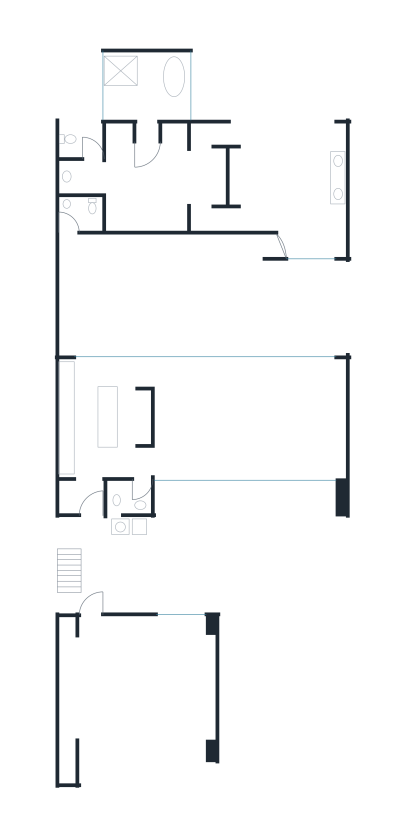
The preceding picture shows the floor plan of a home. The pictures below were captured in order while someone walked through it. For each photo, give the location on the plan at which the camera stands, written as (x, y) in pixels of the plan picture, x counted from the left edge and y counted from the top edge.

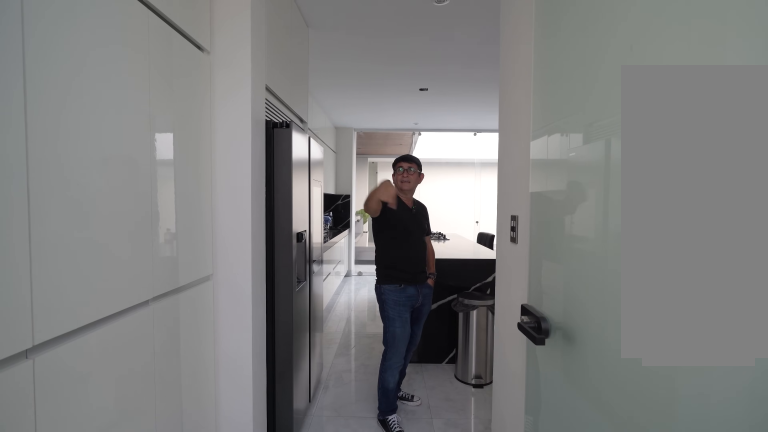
(90, 501)
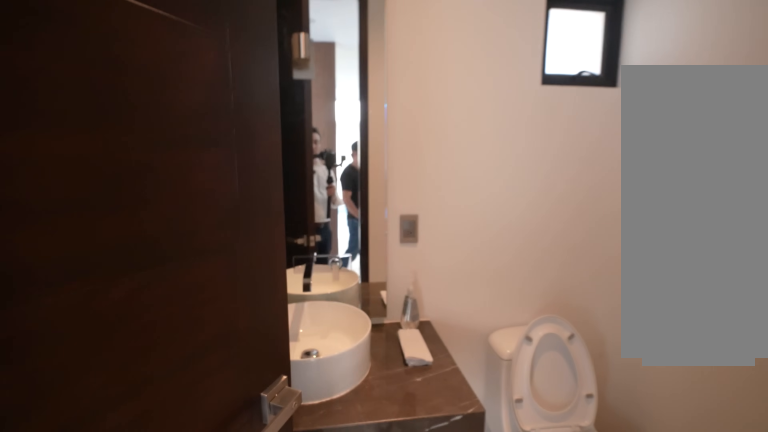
(141, 483)
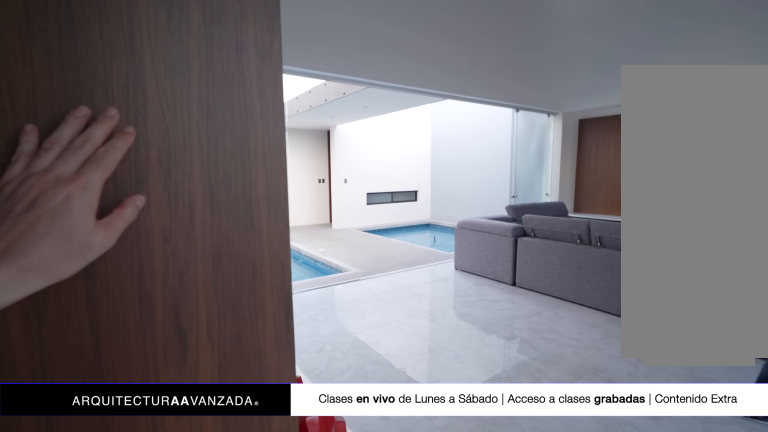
(141, 469)
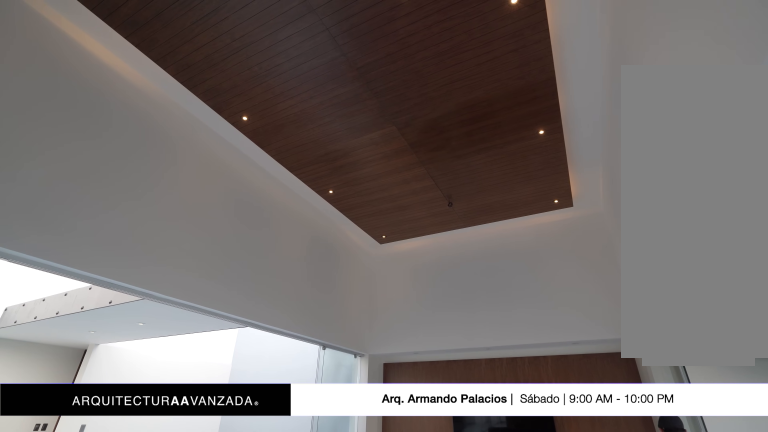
(187, 438)
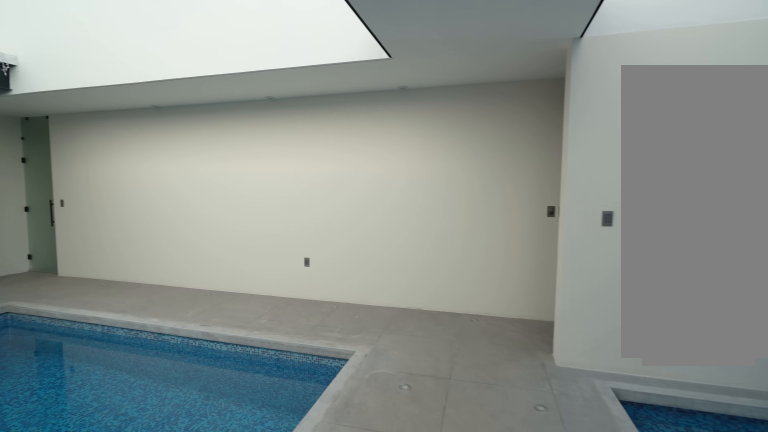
(249, 307)
